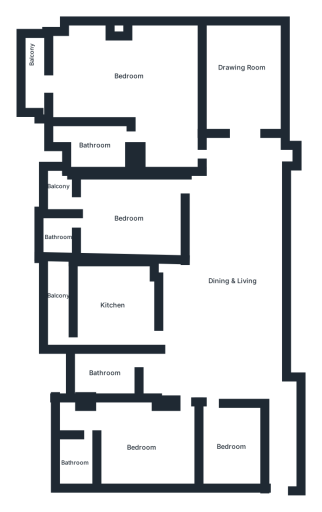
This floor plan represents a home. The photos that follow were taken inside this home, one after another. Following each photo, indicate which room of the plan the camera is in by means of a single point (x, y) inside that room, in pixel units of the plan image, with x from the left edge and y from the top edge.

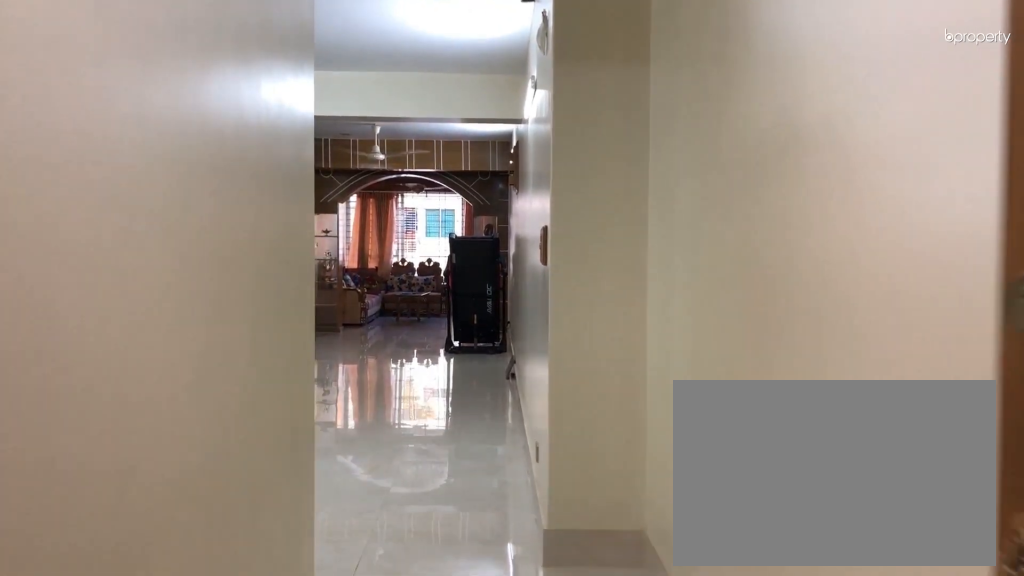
(284, 439)
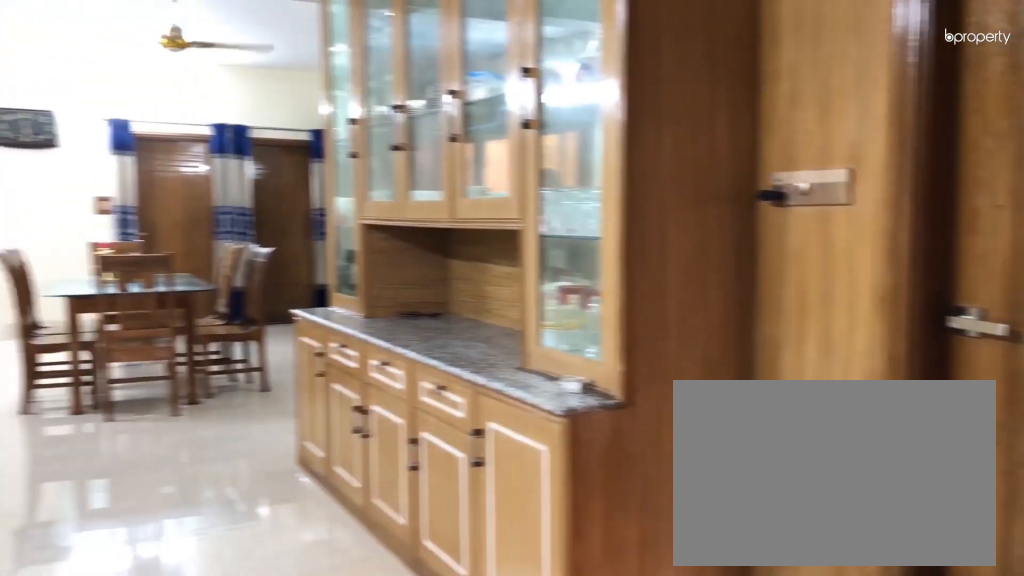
(226, 315)
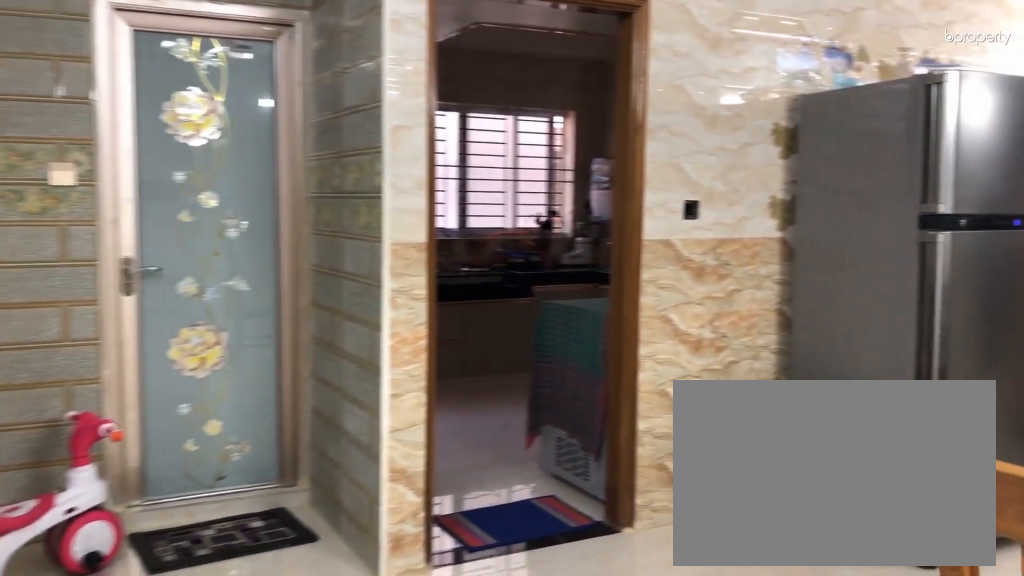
(218, 361)
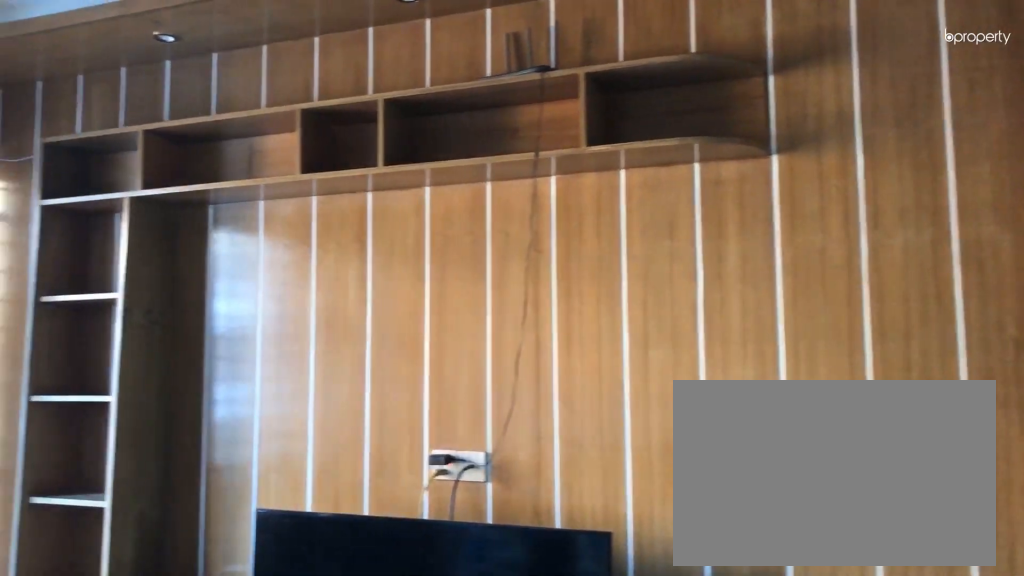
(244, 75)
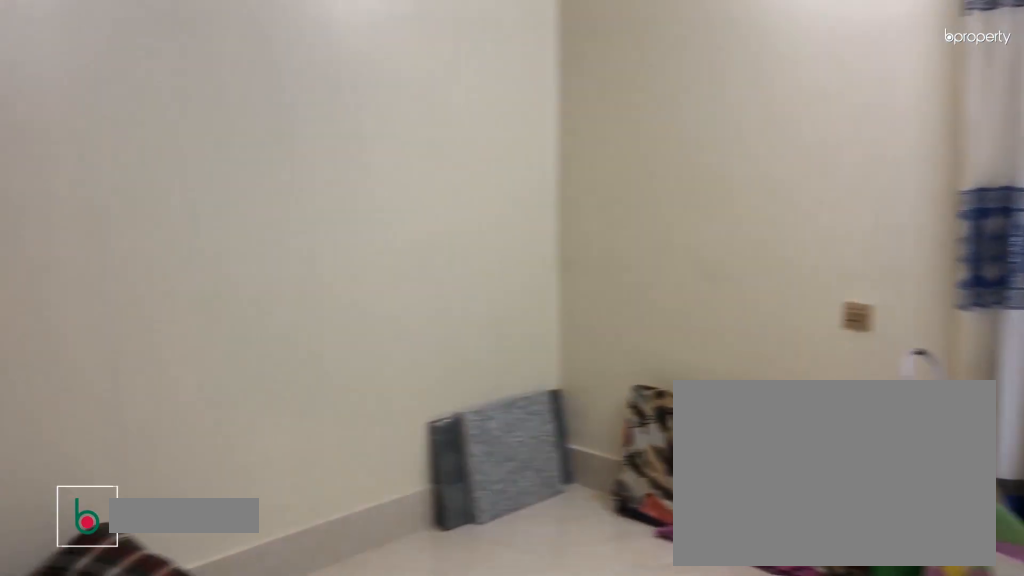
(232, 449)
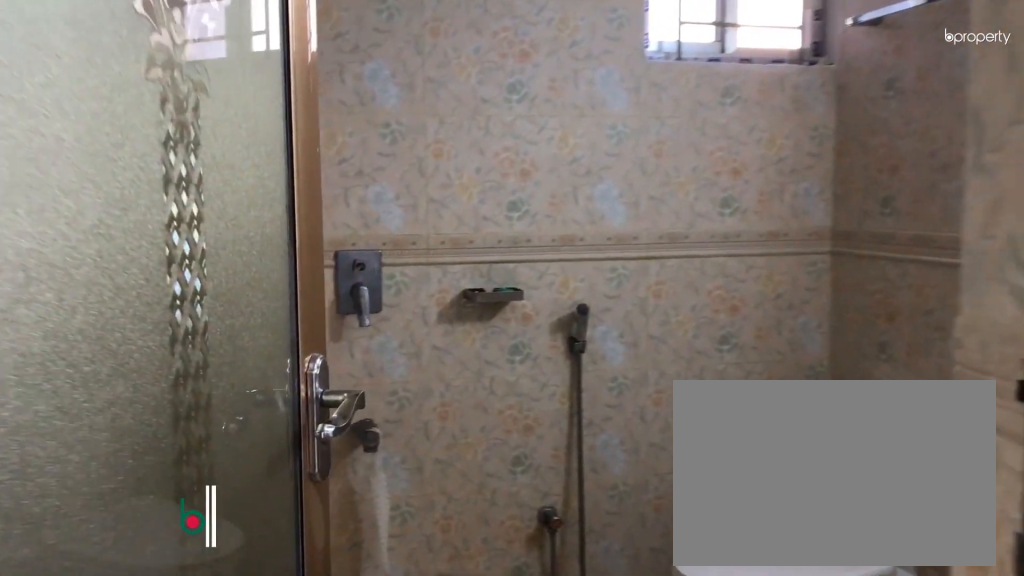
(76, 460)
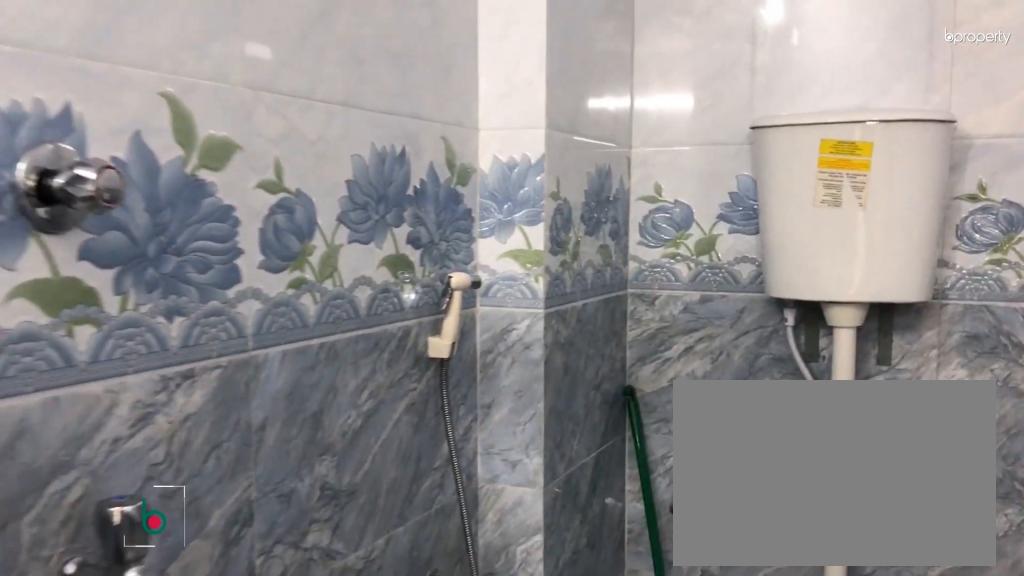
(102, 372)
